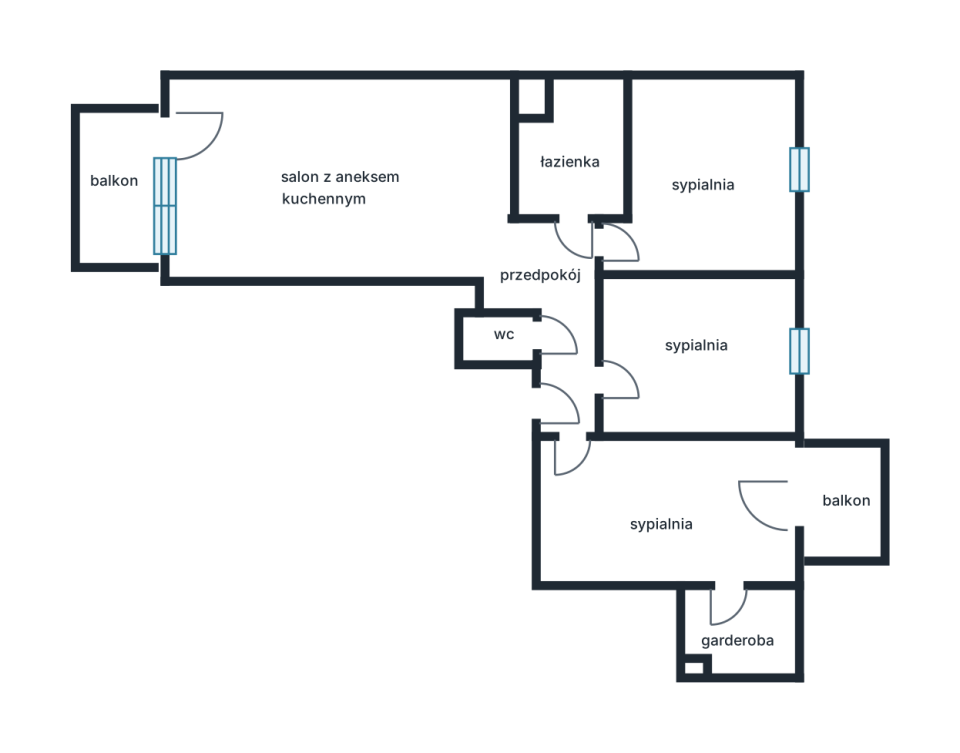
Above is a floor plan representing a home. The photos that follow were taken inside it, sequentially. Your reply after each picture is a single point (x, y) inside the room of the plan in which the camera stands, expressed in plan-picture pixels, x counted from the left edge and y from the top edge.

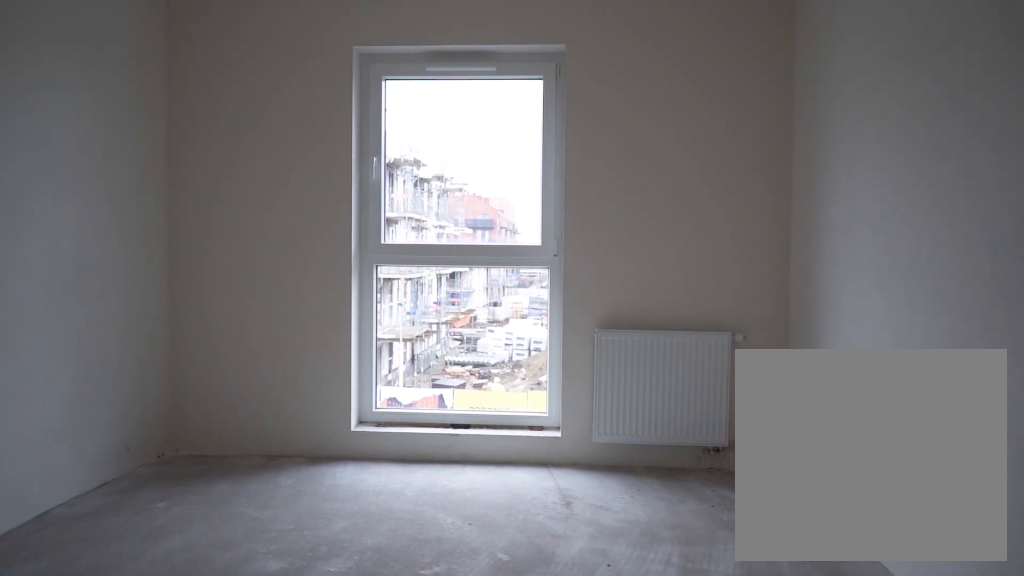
(698, 355)
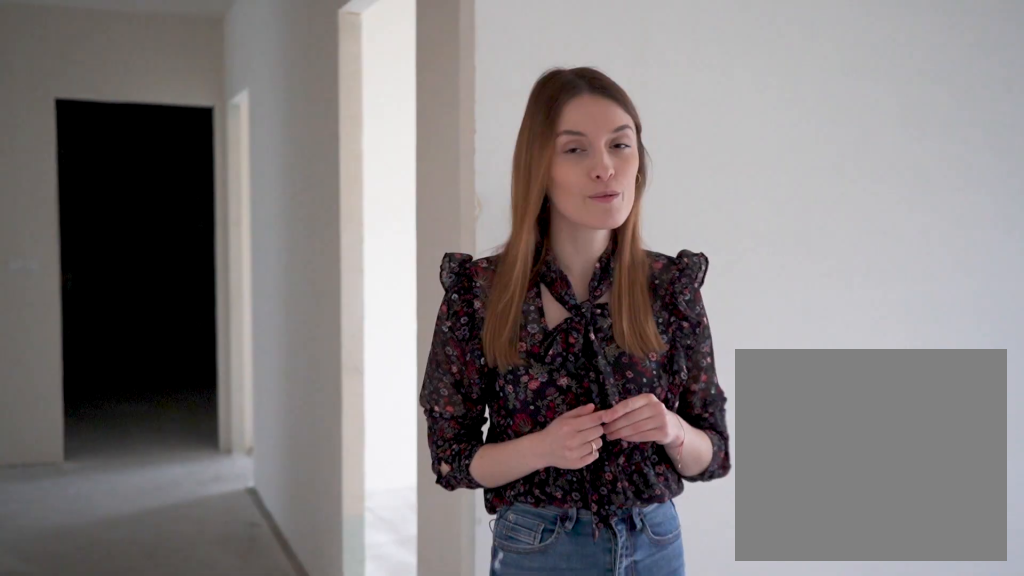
(662, 516)
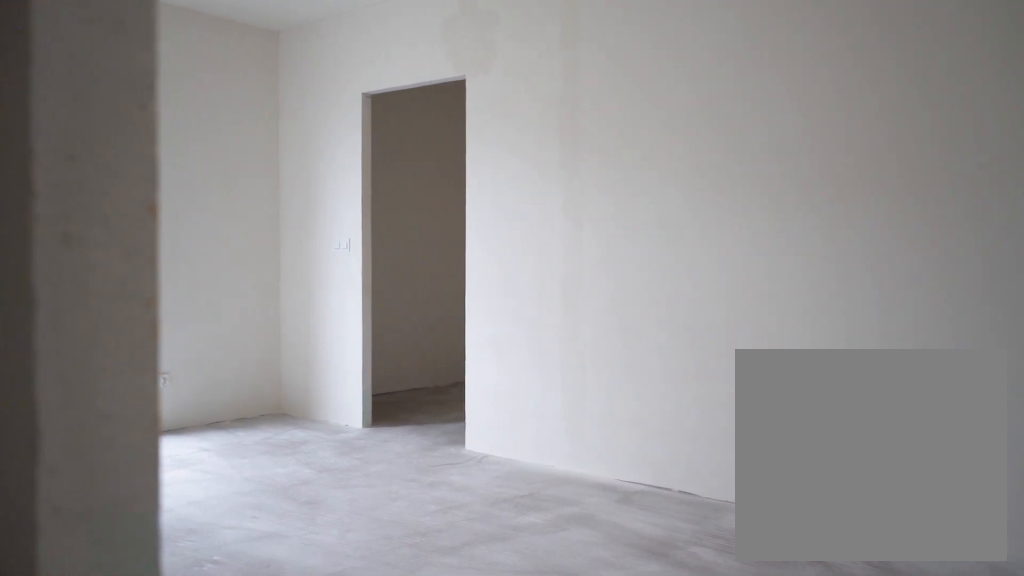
(661, 516)
